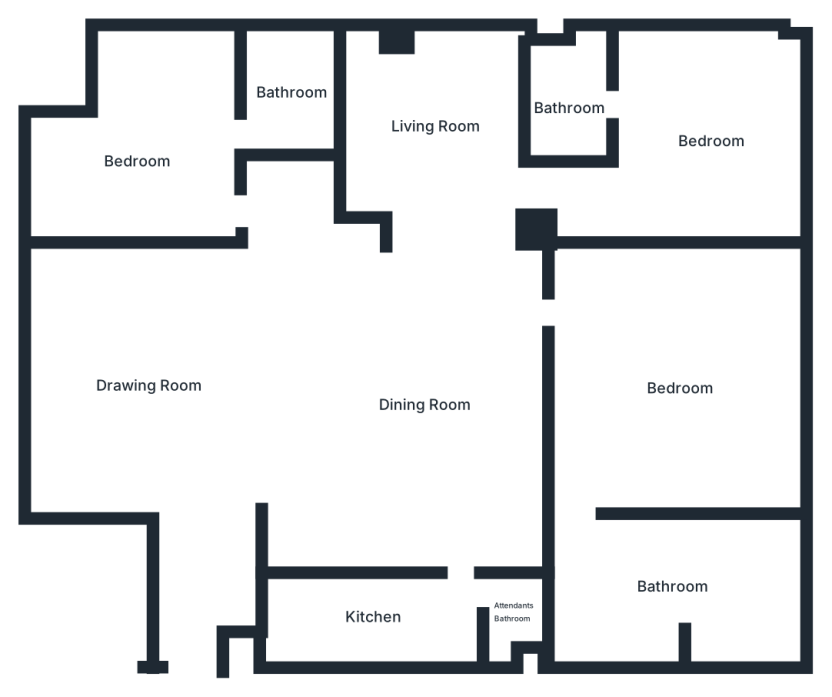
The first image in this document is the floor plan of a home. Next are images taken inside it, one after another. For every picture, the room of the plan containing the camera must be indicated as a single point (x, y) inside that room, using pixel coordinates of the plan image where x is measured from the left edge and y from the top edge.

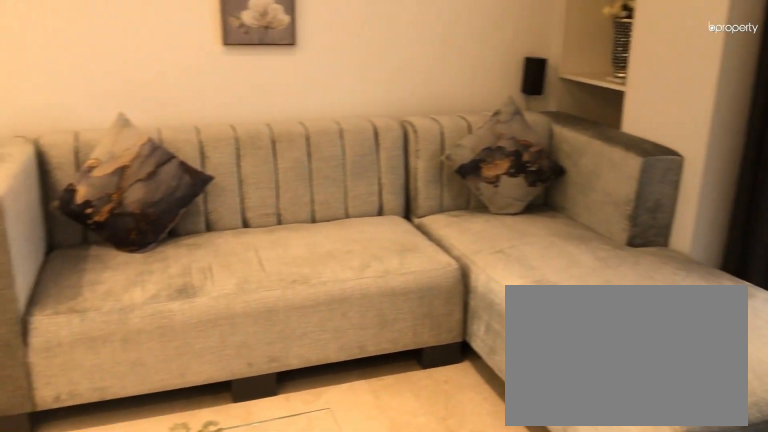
(433, 128)
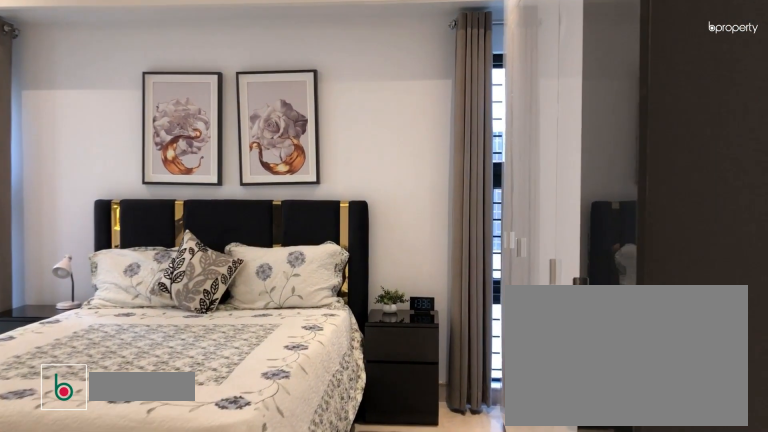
(711, 140)
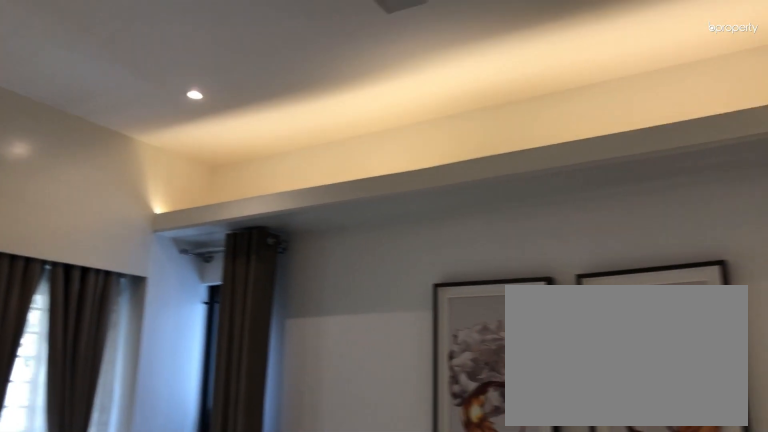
(710, 139)
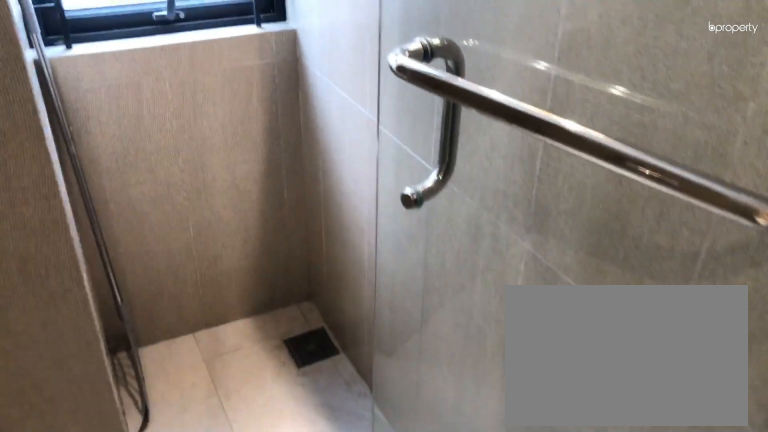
(568, 107)
